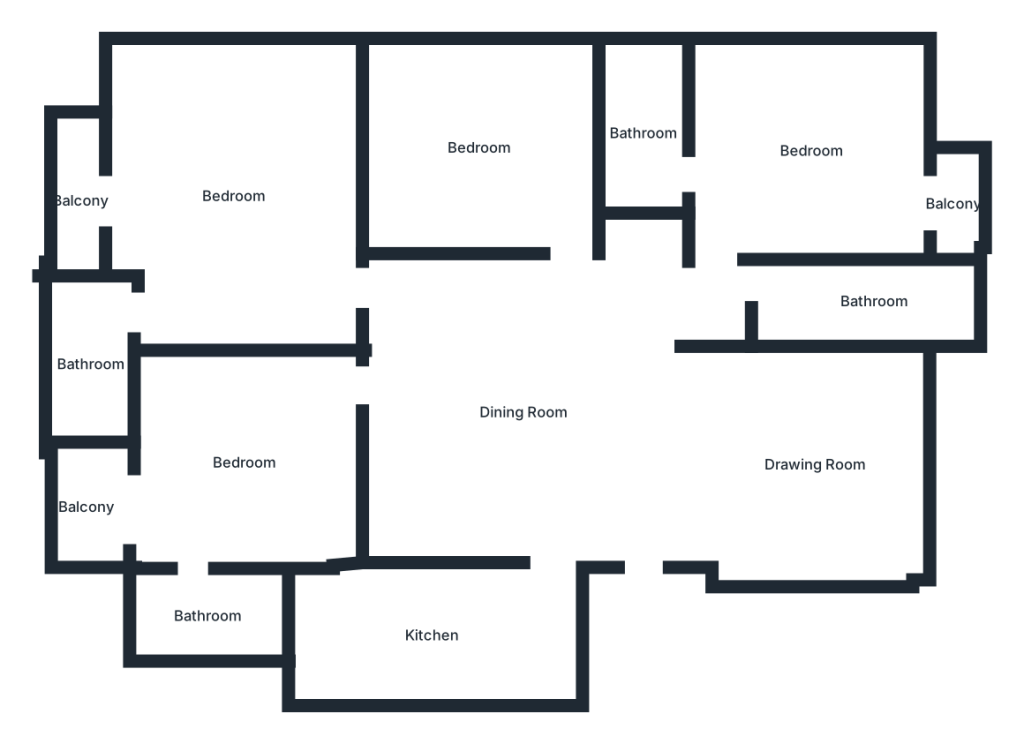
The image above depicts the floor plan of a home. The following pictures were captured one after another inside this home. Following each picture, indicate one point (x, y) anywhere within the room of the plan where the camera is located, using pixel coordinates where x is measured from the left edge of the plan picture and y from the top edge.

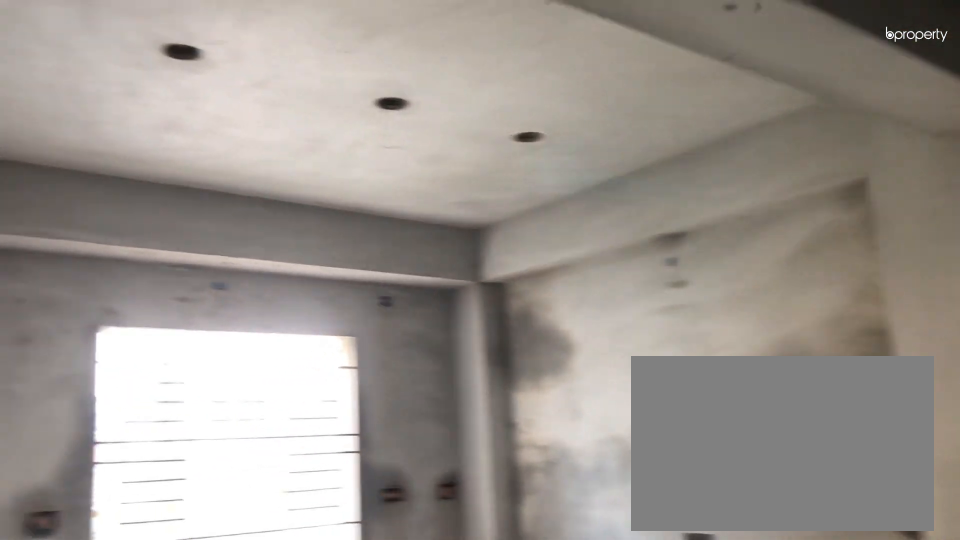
(812, 467)
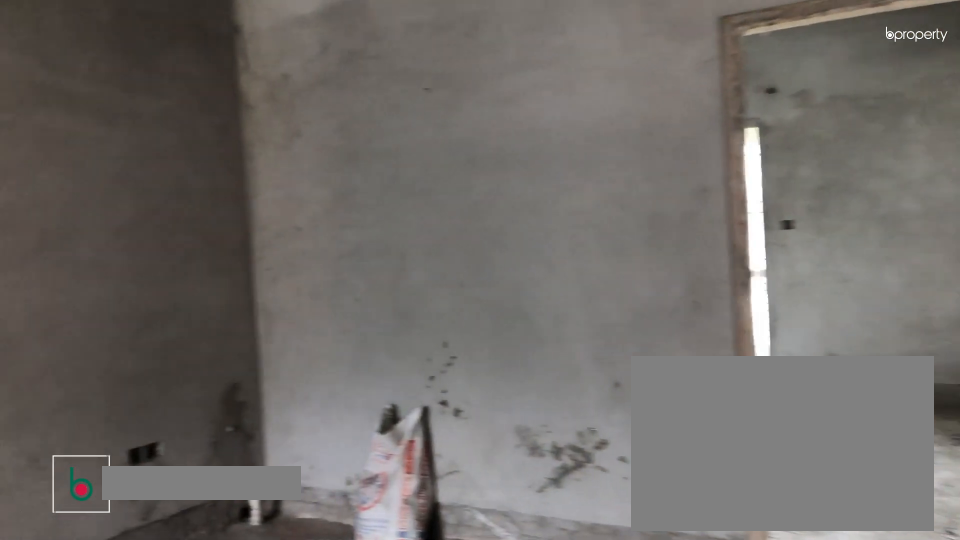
(526, 408)
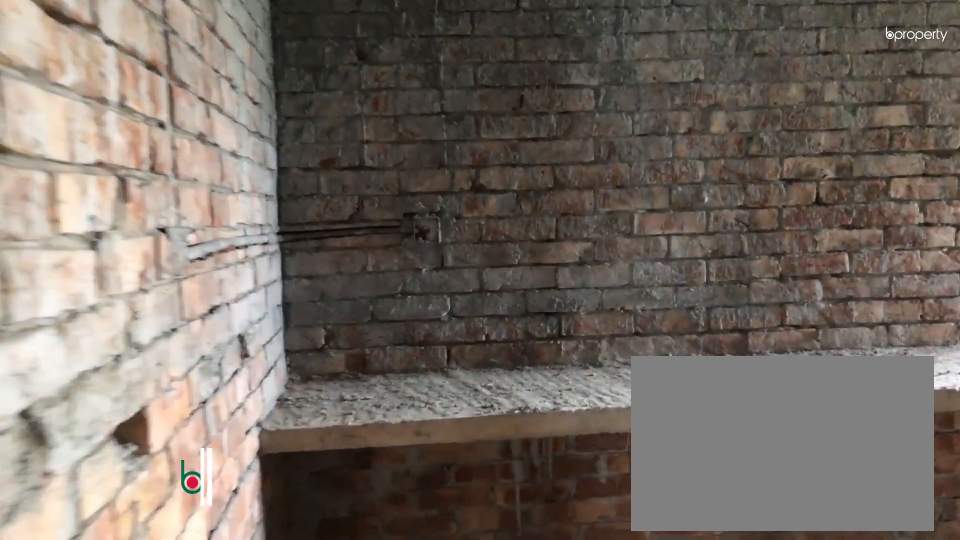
(435, 636)
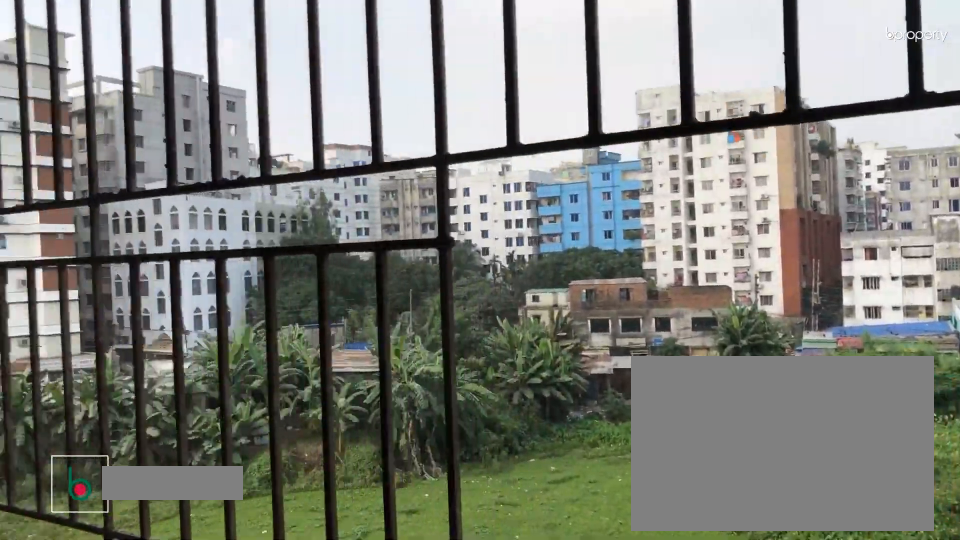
(80, 507)
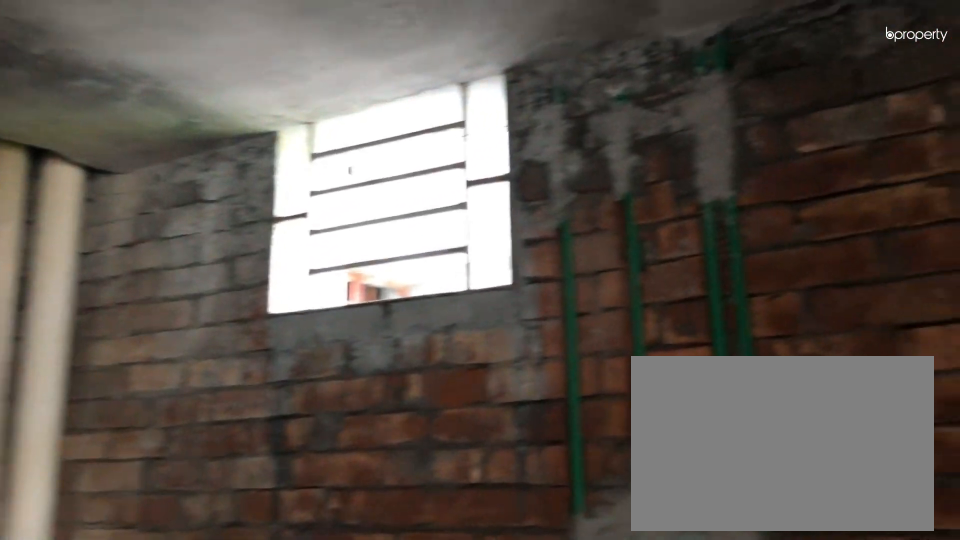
(207, 616)
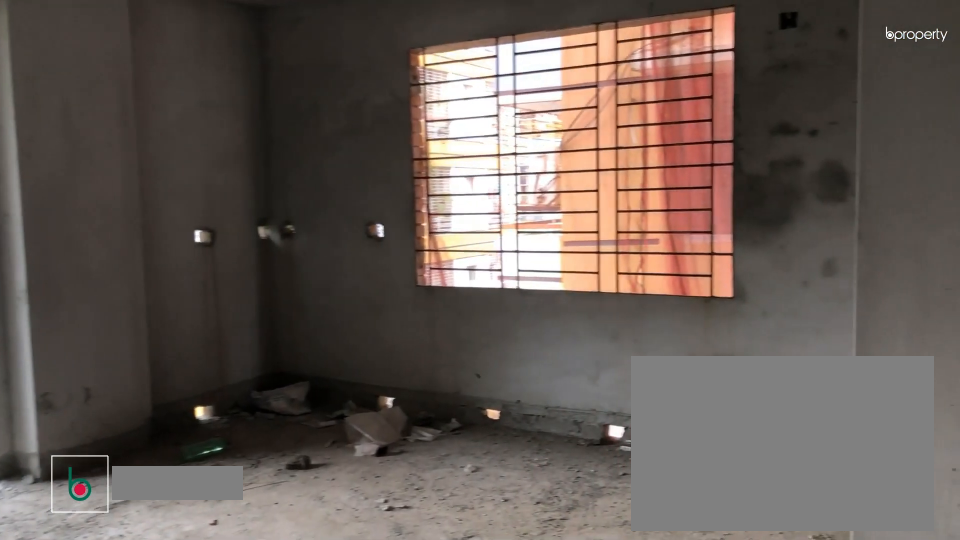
(237, 208)
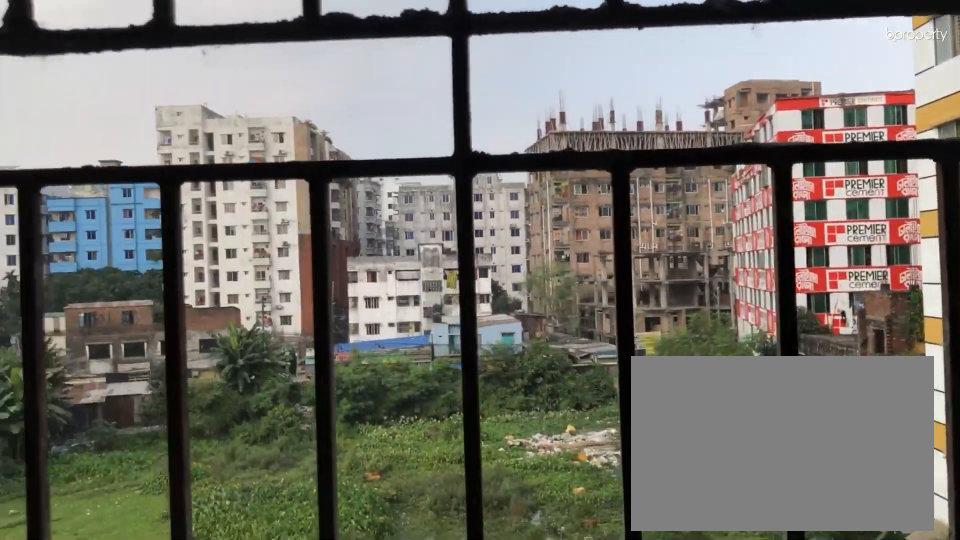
(80, 201)
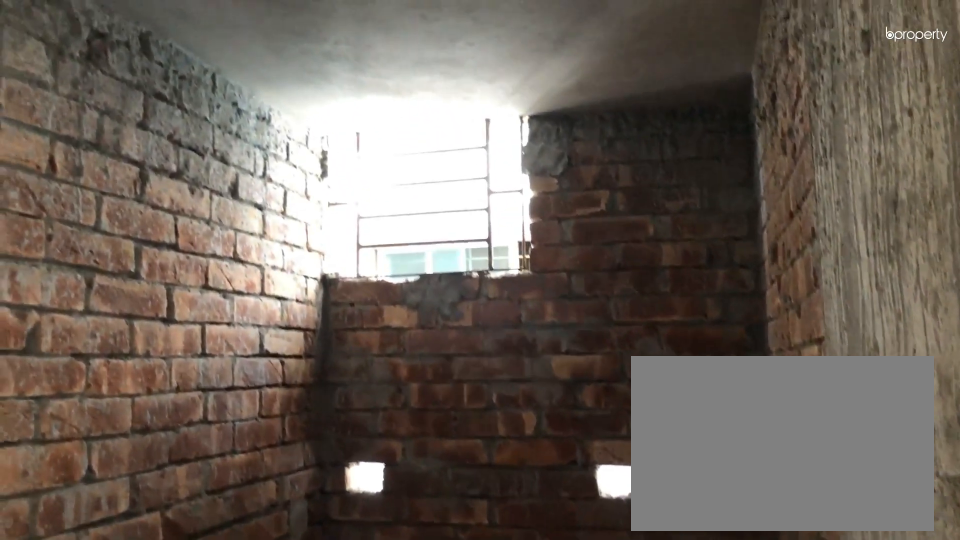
(646, 132)
